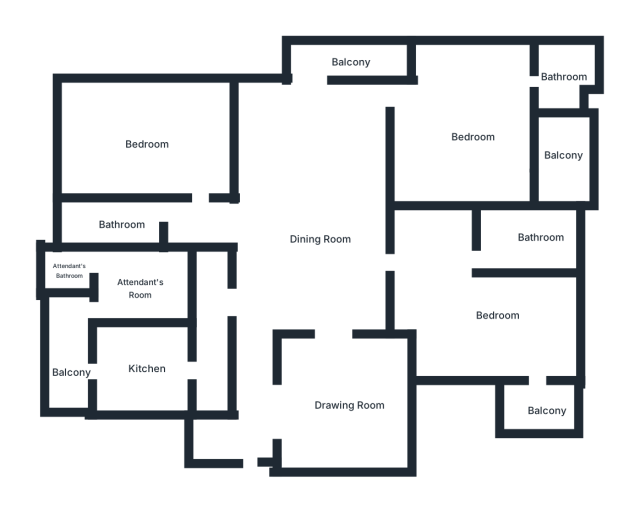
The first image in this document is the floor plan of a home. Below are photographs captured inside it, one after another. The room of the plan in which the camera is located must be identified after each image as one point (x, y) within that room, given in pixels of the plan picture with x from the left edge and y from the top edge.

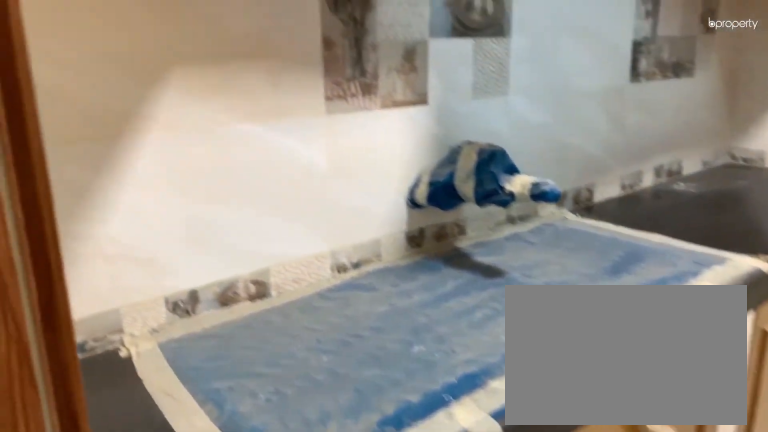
(147, 366)
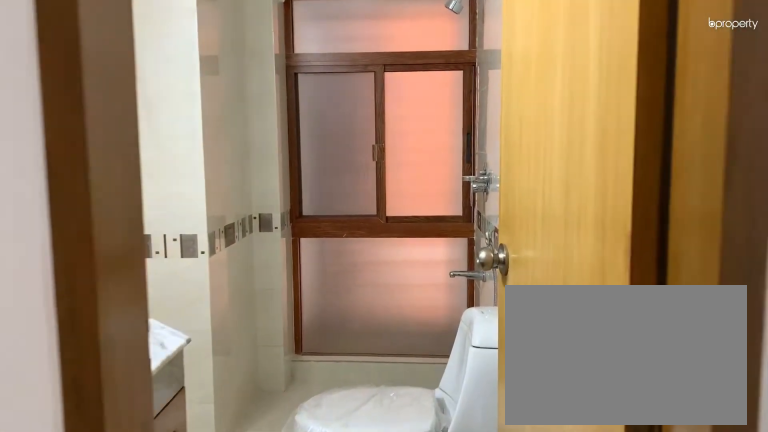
(118, 220)
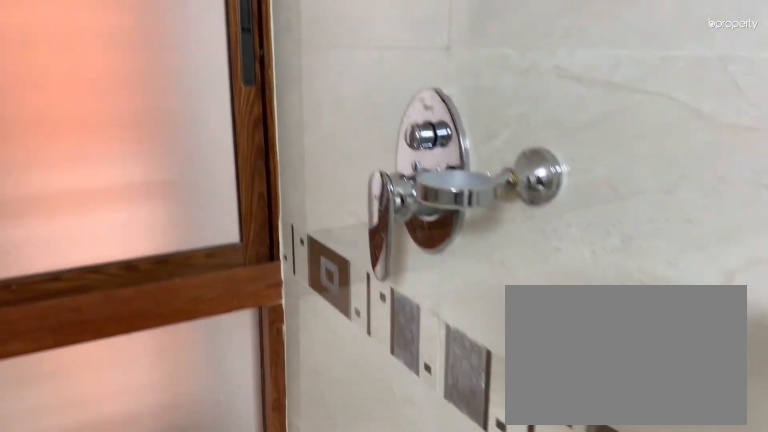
(118, 219)
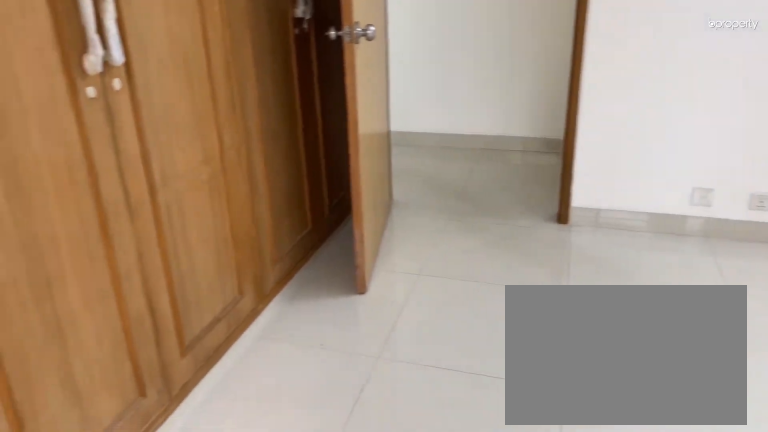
(146, 146)
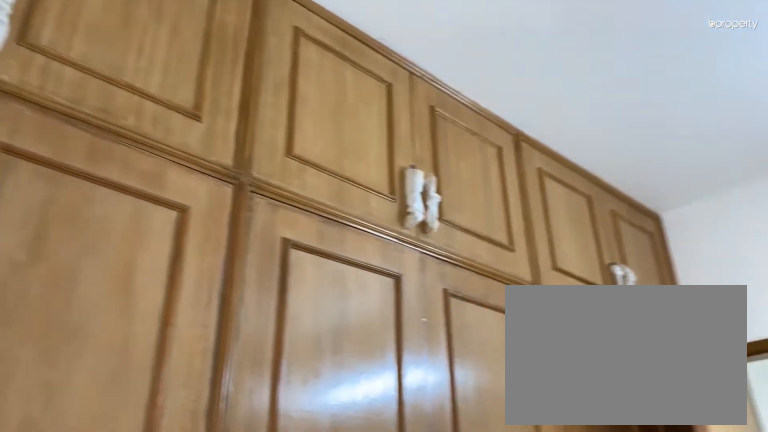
(146, 146)
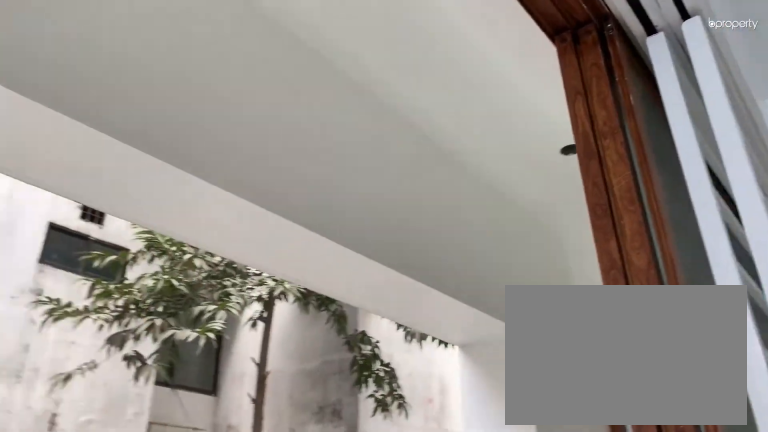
(347, 60)
